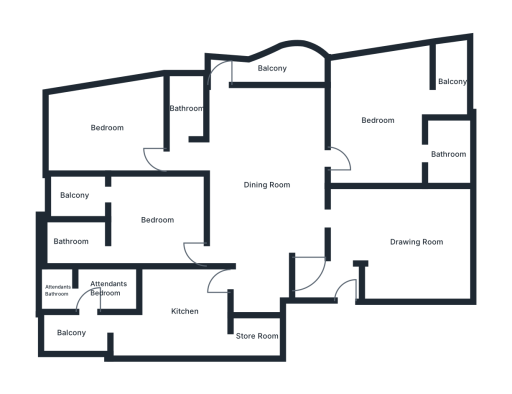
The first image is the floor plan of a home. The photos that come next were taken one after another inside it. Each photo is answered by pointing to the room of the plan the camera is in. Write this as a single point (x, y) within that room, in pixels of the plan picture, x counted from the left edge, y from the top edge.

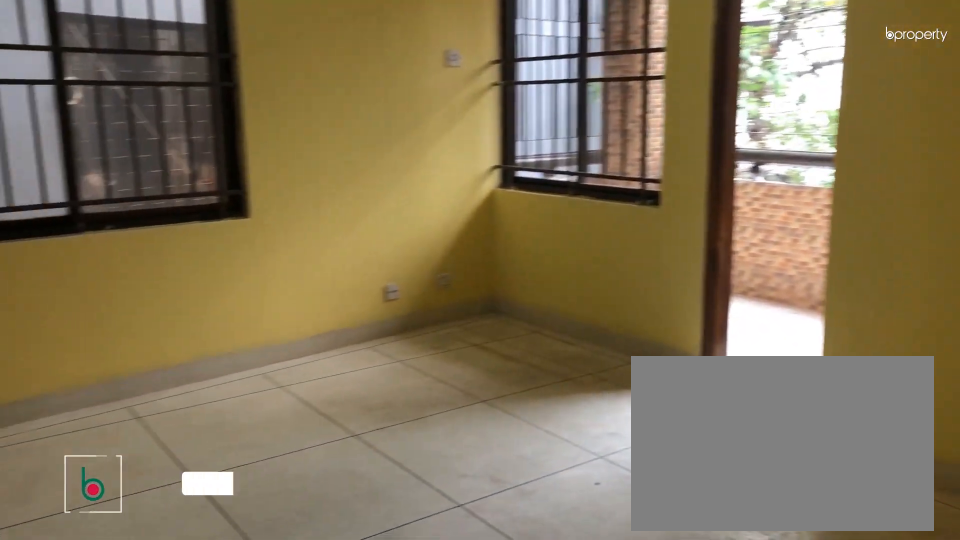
(379, 119)
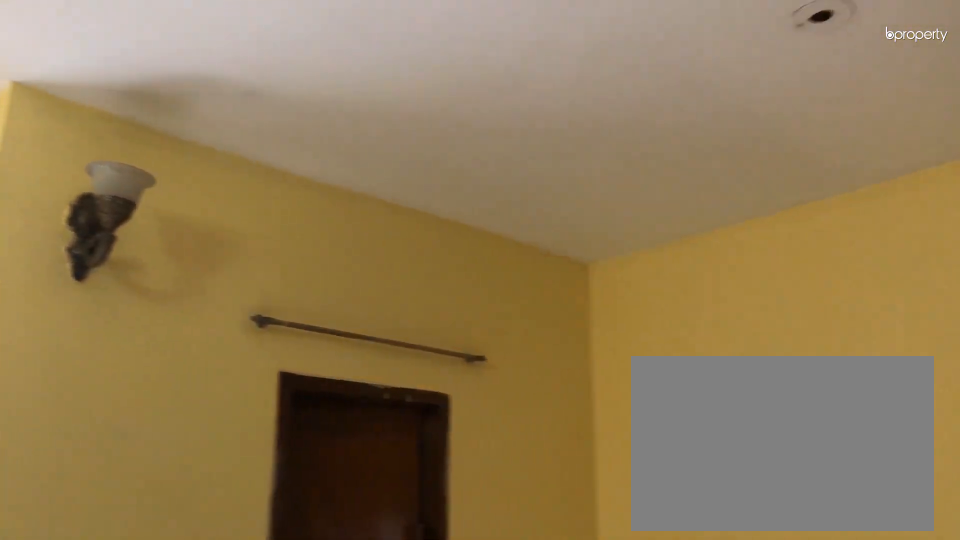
(379, 119)
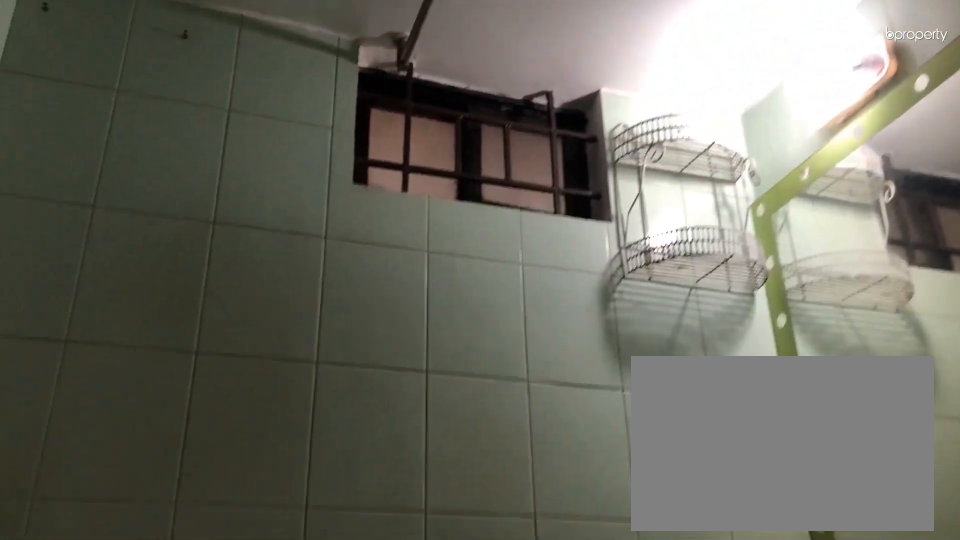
(69, 241)
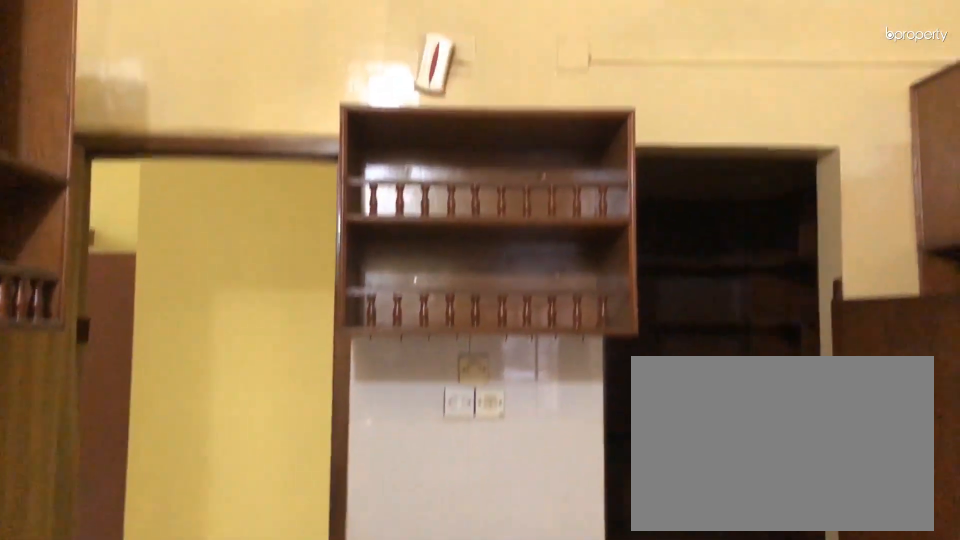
(184, 311)
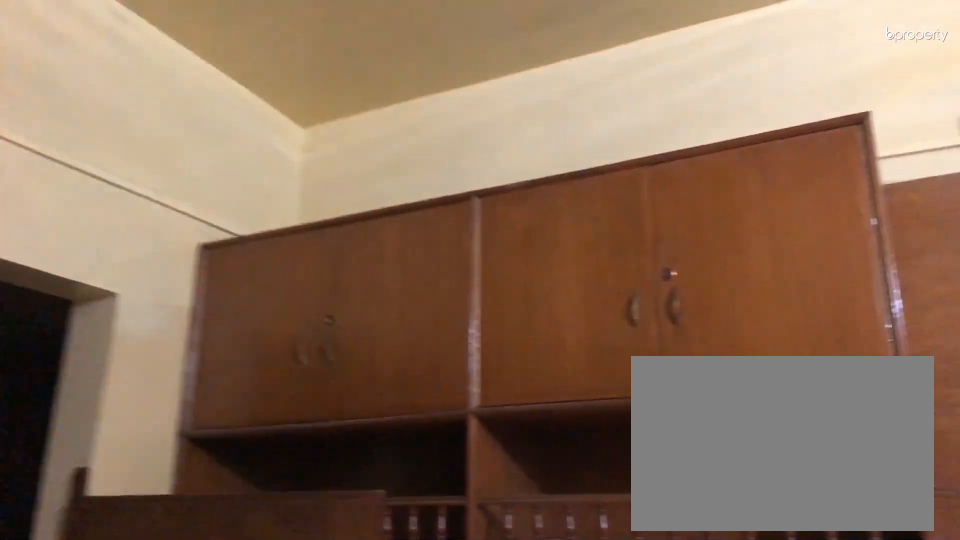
(184, 311)
